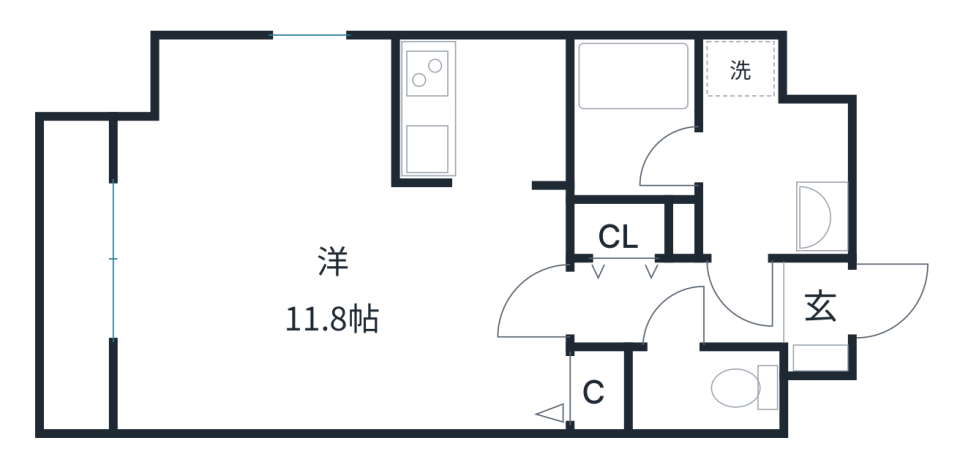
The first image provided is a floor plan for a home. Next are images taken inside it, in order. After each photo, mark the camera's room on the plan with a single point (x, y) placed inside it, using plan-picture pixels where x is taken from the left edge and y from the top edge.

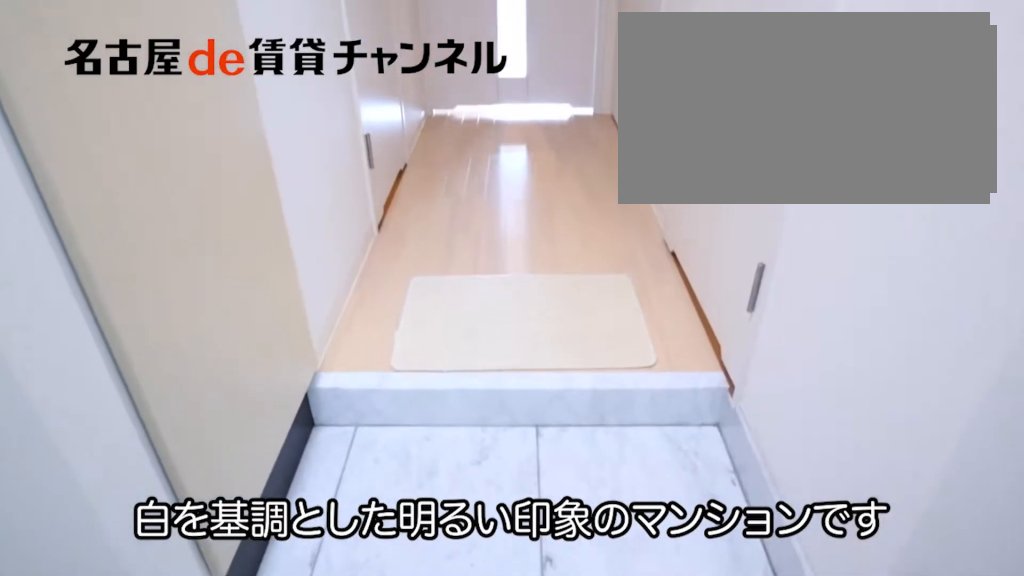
(822, 319)
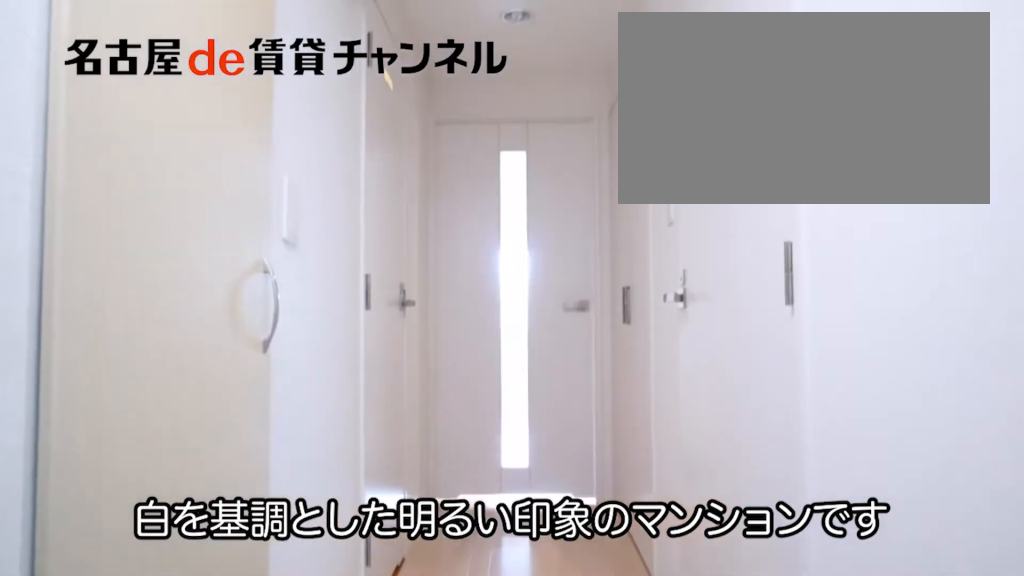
(822, 319)
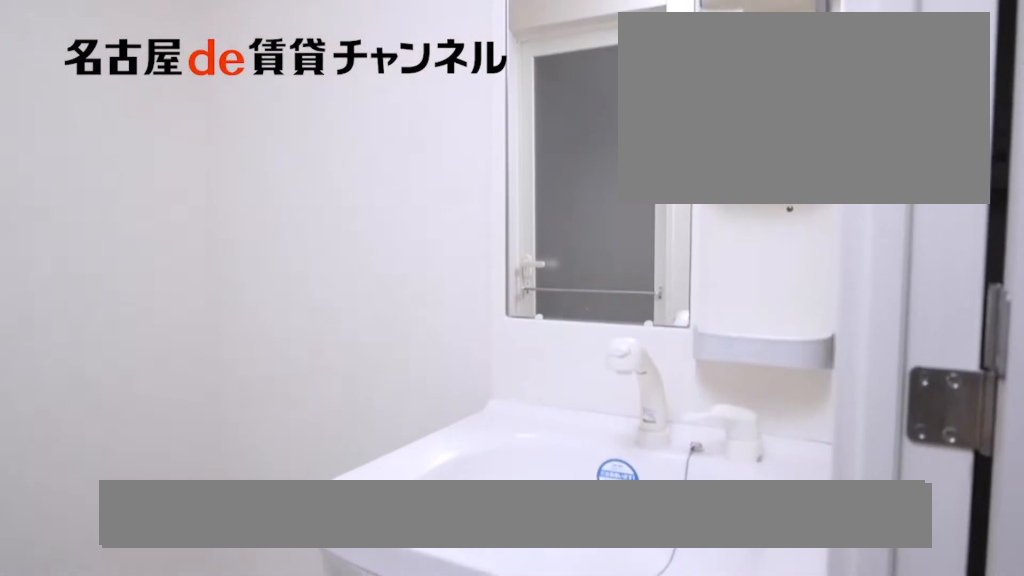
(771, 151)
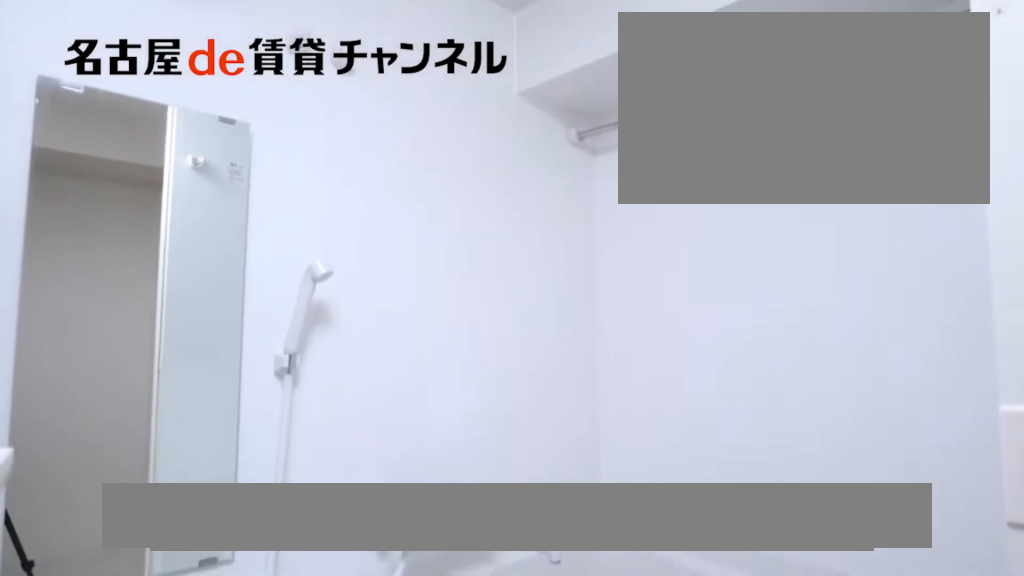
(633, 120)
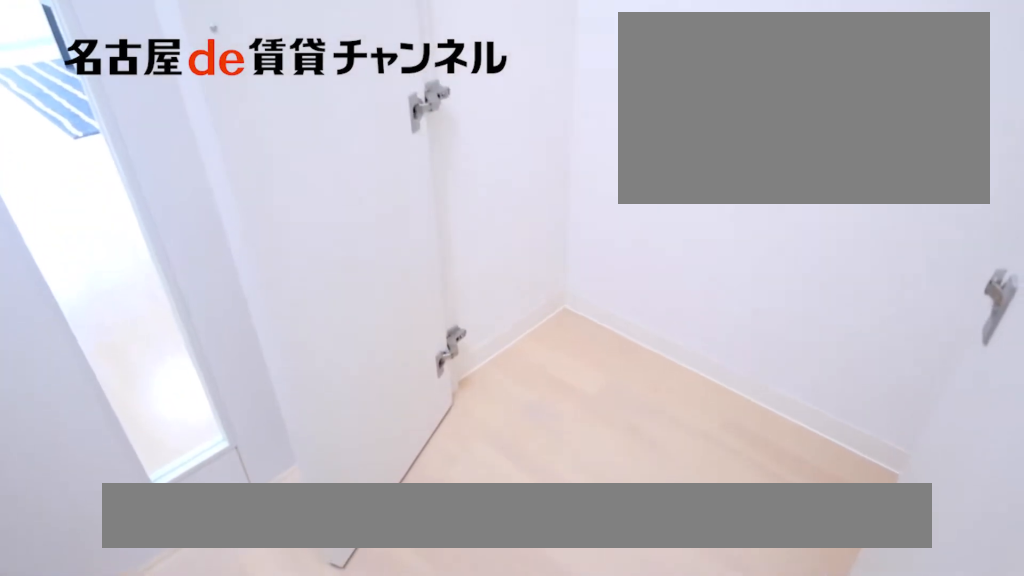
(622, 236)
